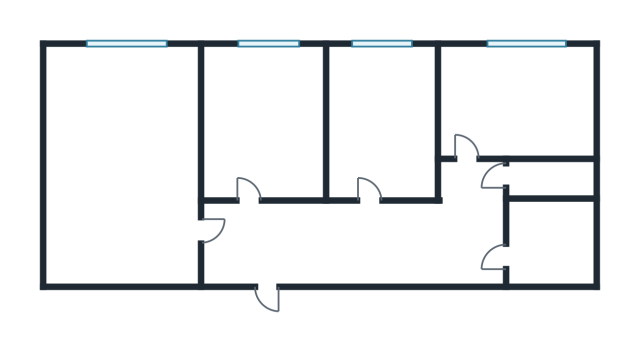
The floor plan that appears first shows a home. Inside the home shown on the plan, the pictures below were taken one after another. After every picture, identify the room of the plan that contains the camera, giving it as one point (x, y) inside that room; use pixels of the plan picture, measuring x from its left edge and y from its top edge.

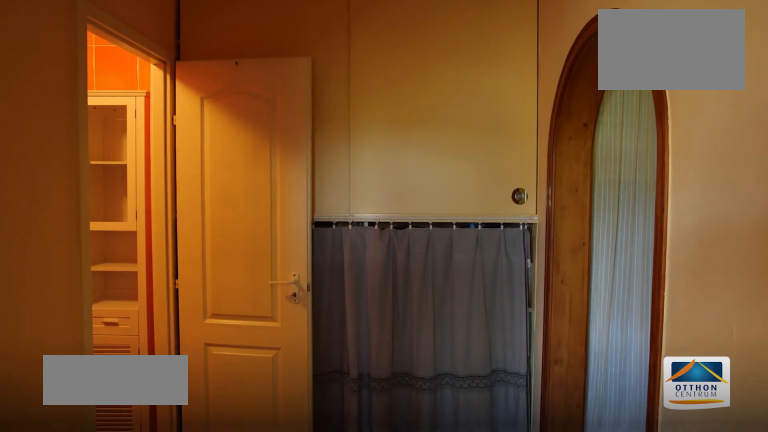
(465, 224)
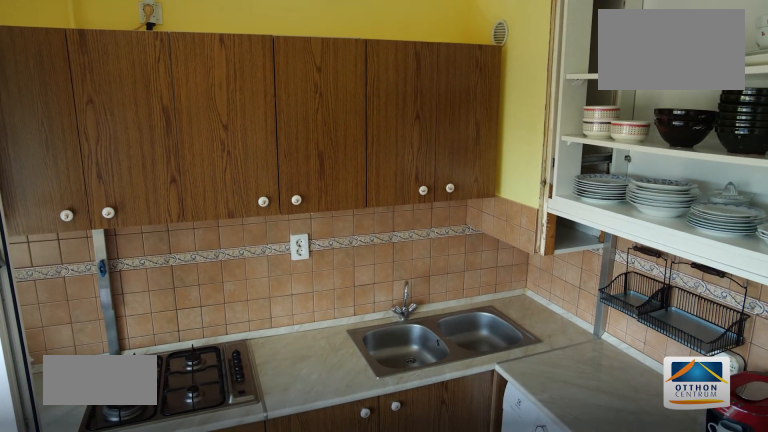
(521, 96)
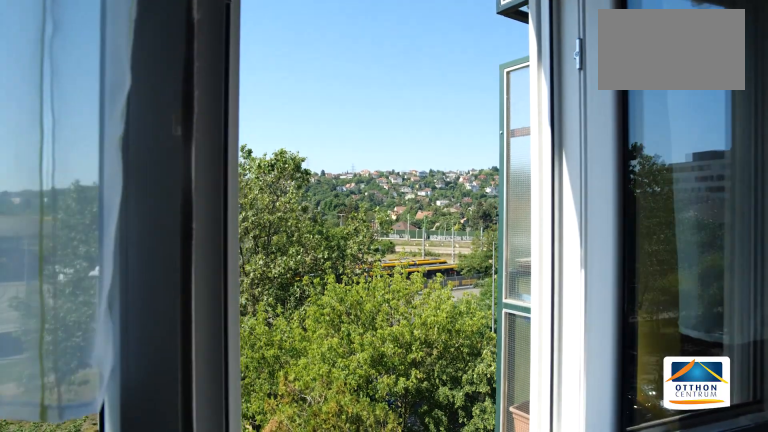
(522, 96)
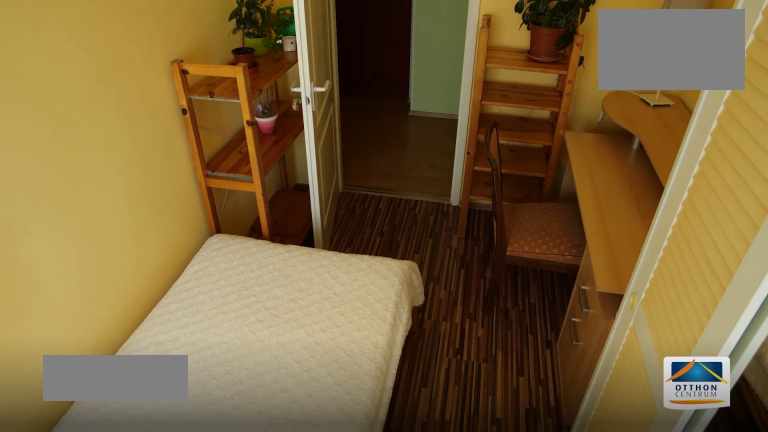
(266, 115)
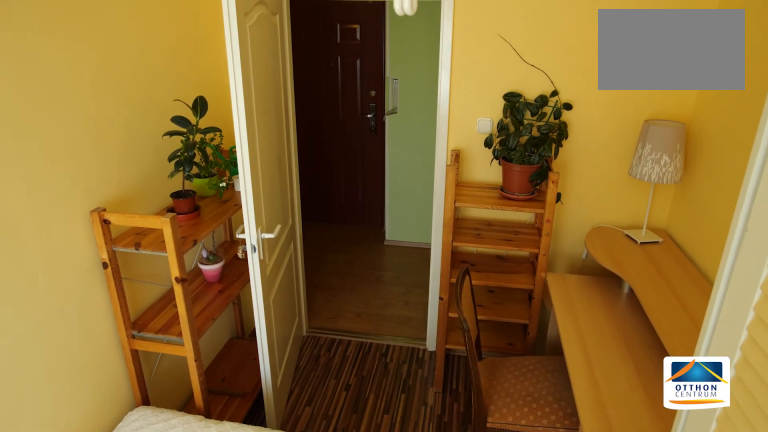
(266, 116)
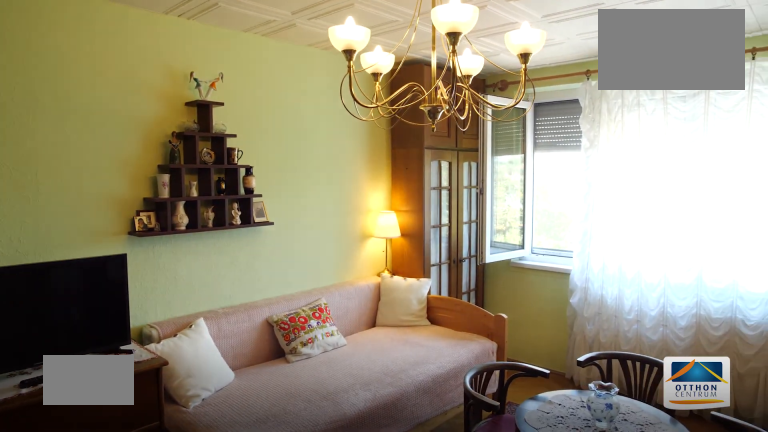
(115, 214)
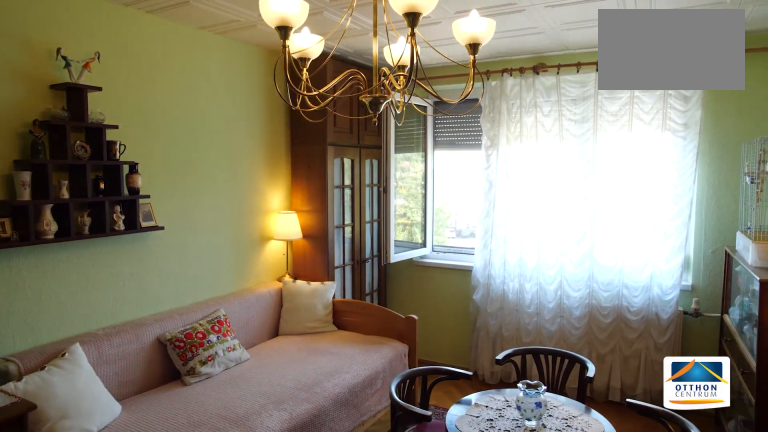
(116, 221)
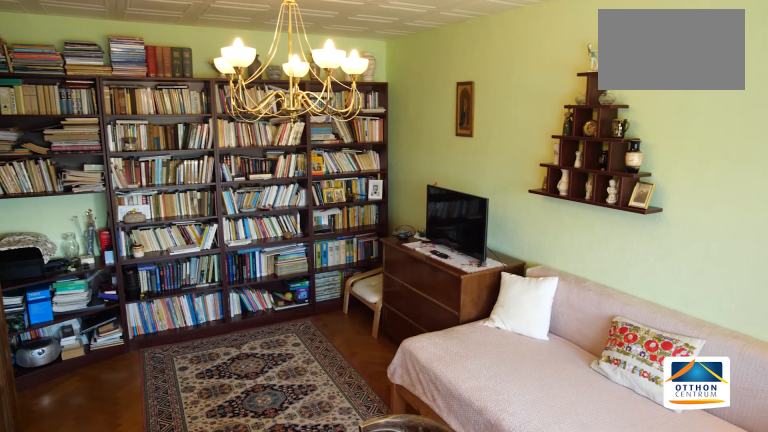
(116, 237)
